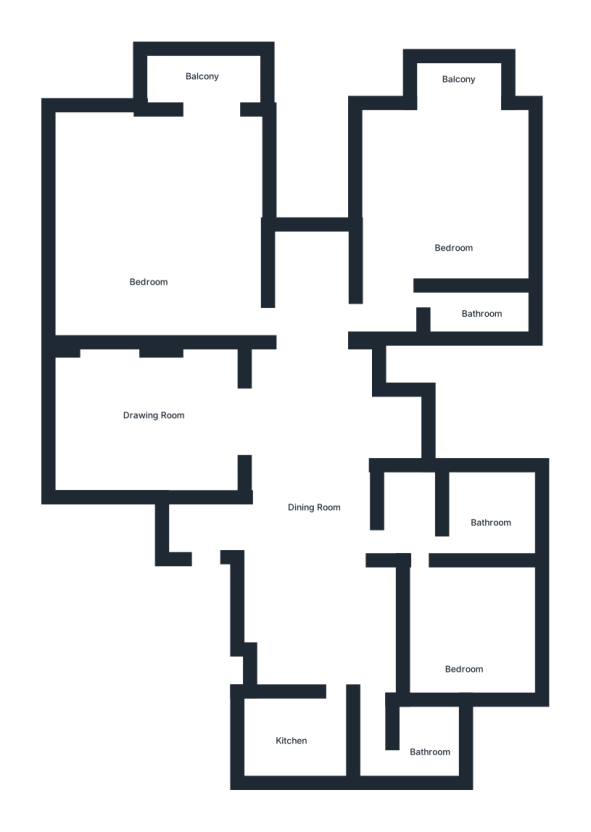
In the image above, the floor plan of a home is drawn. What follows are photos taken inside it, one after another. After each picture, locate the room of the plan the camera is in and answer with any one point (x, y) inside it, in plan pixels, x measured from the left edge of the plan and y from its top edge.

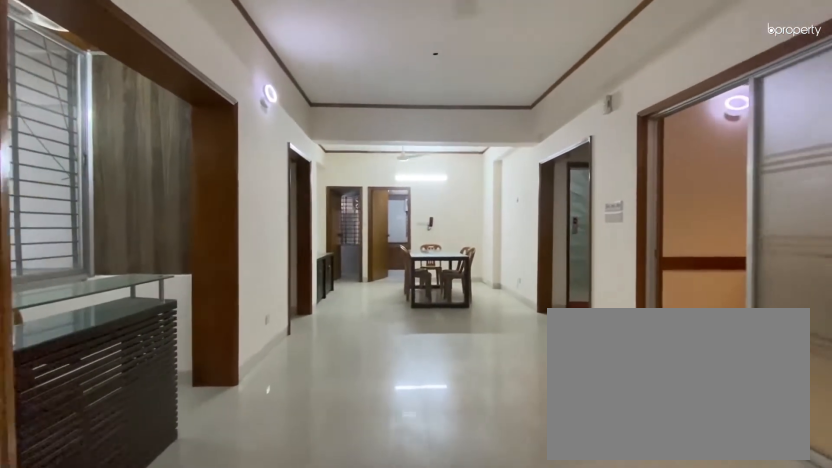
(312, 508)
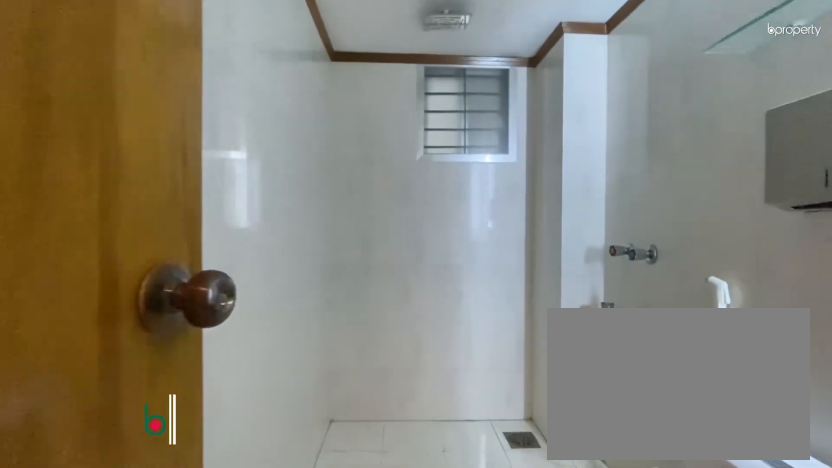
(482, 315)
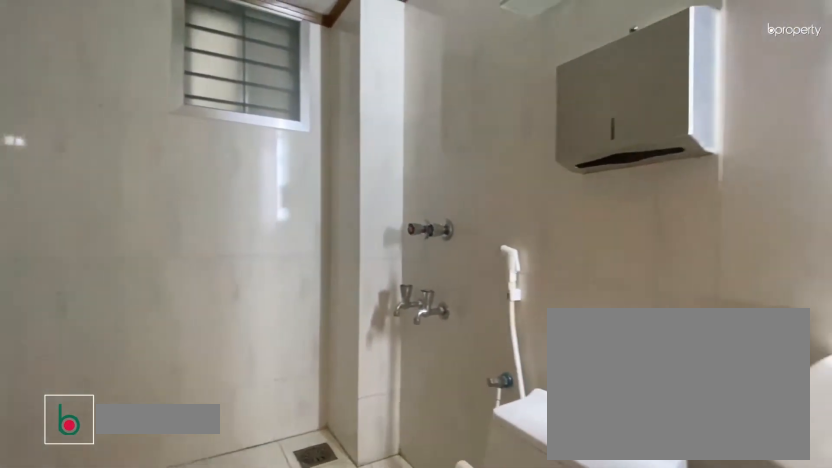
(482, 315)
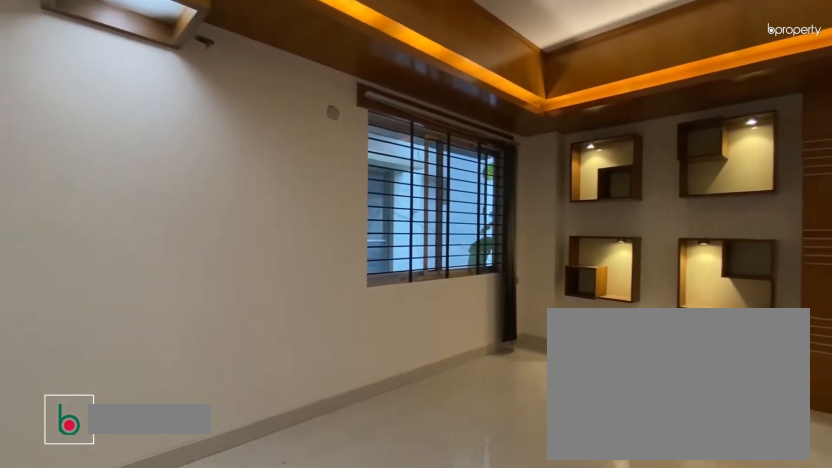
(153, 242)
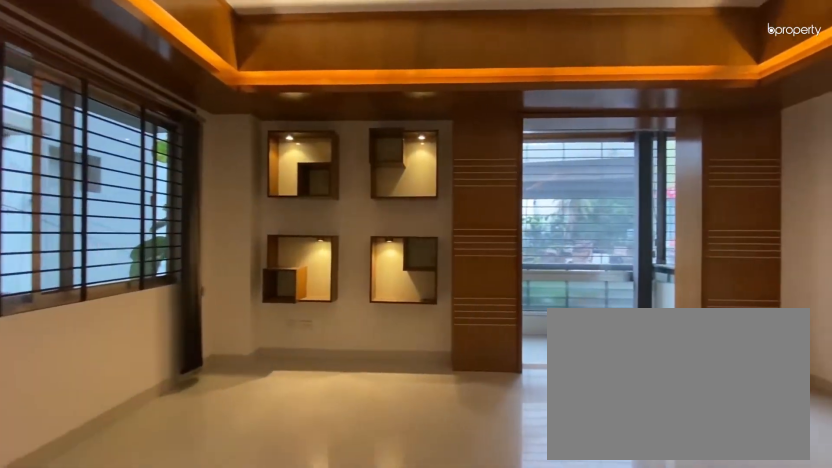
(153, 242)
